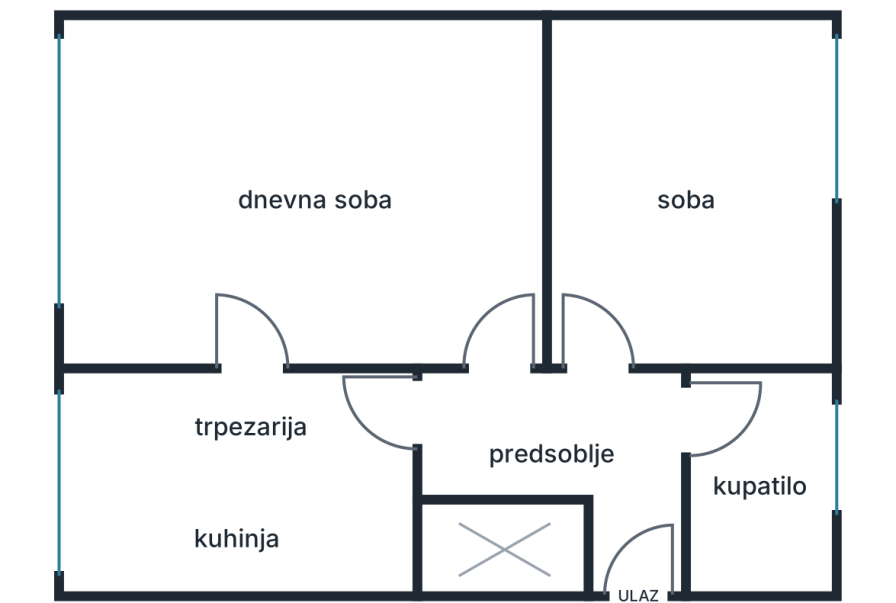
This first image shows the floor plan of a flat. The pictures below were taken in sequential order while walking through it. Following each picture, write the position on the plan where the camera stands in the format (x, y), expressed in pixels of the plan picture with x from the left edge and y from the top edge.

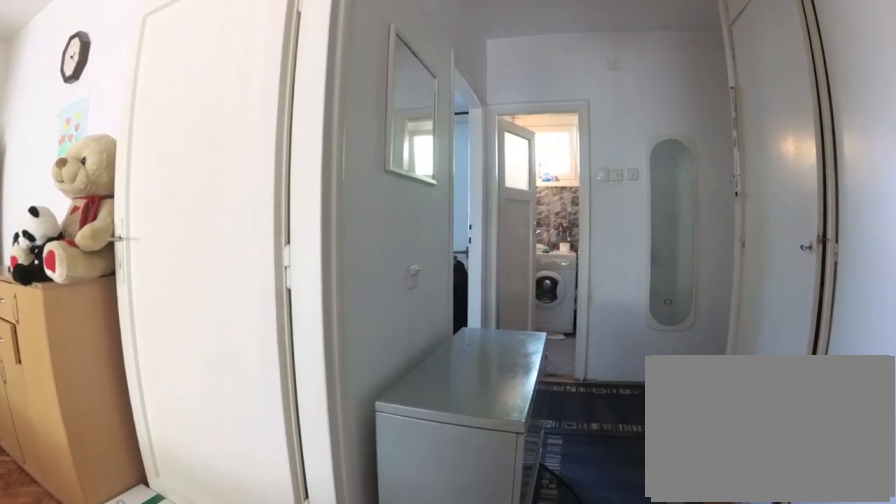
(421, 435)
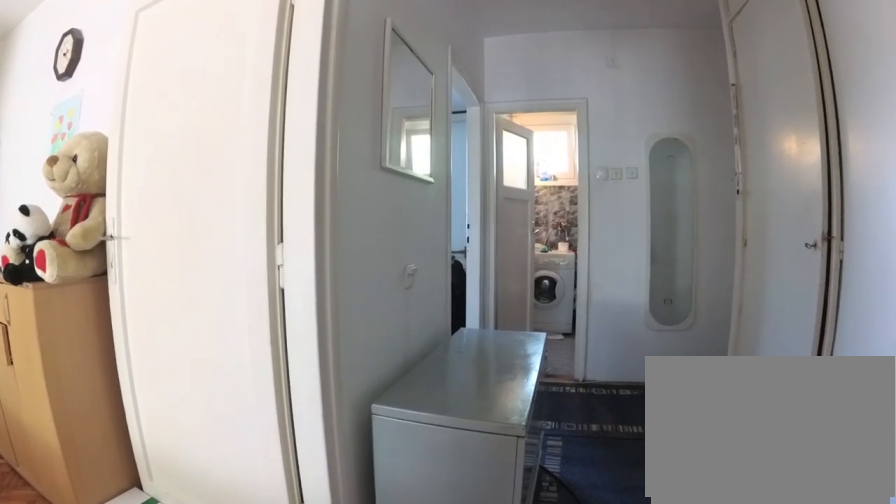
(427, 435)
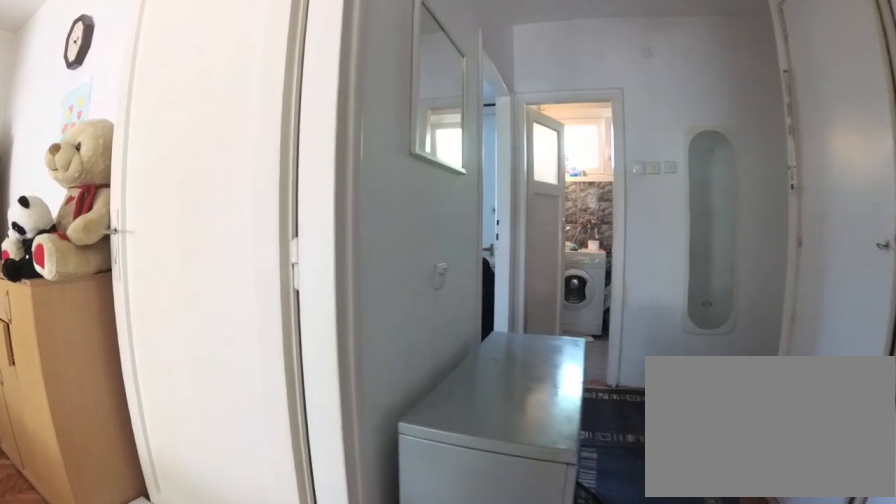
(435, 432)
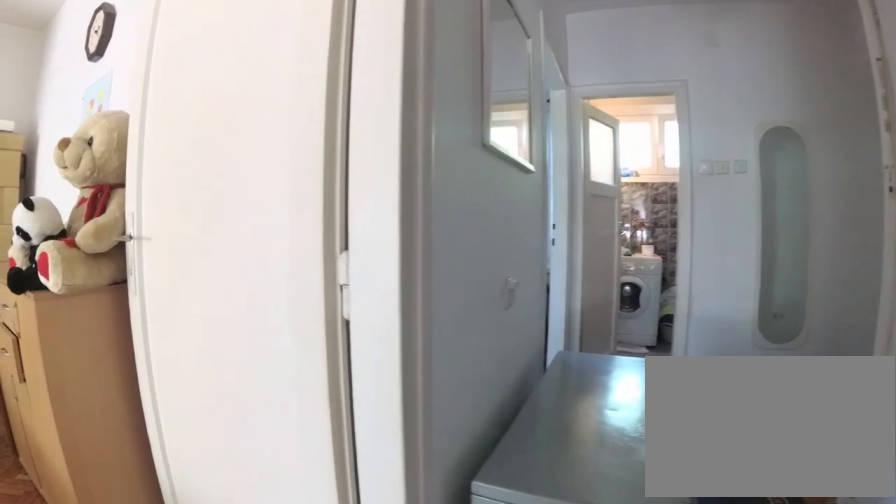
(448, 428)
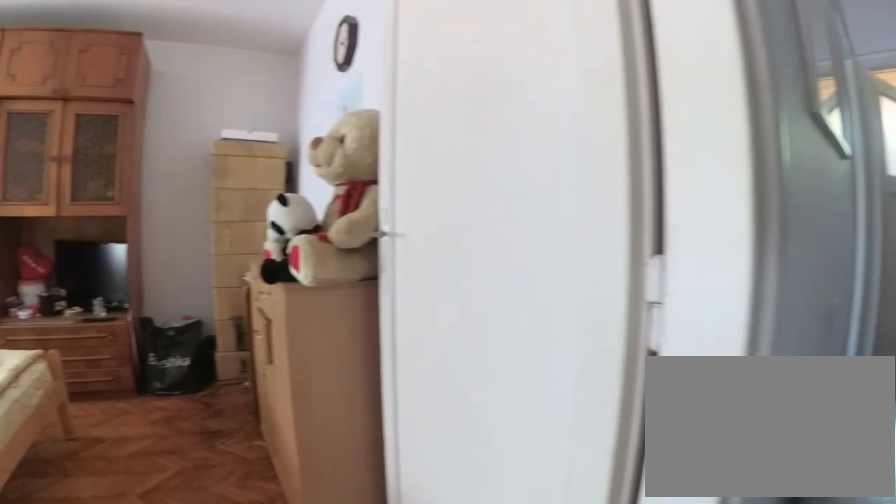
(469, 420)
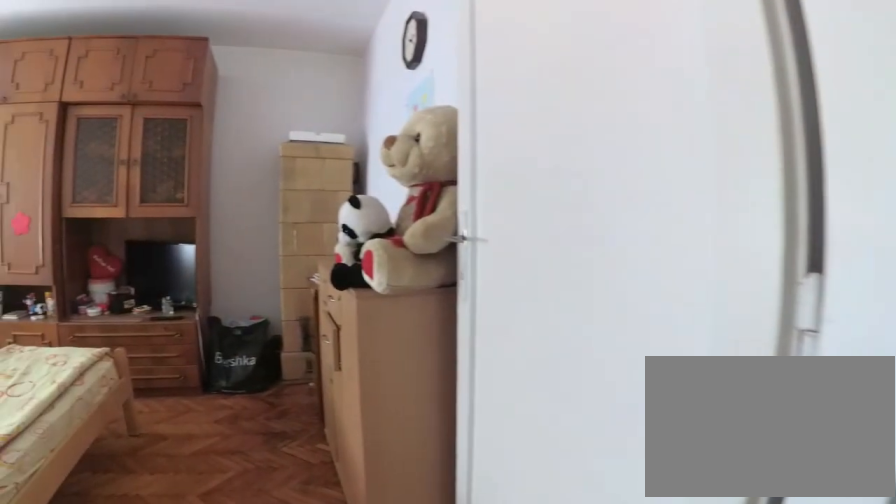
(476, 418)
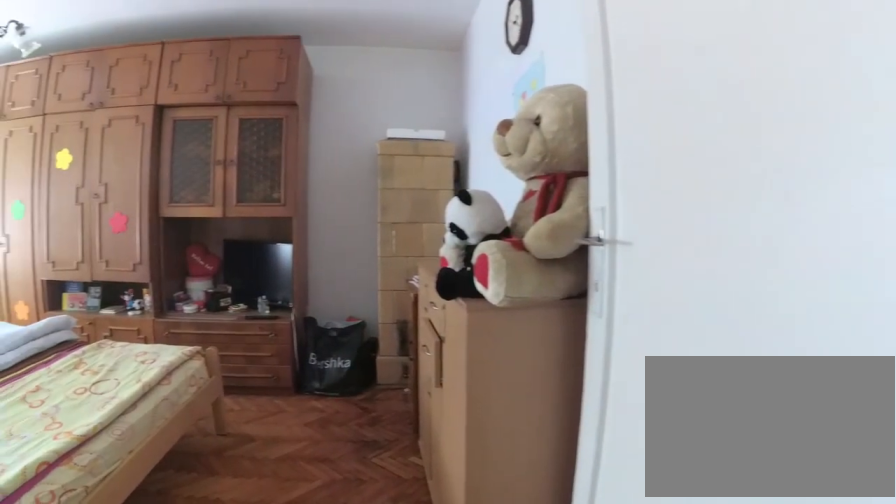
(490, 407)
